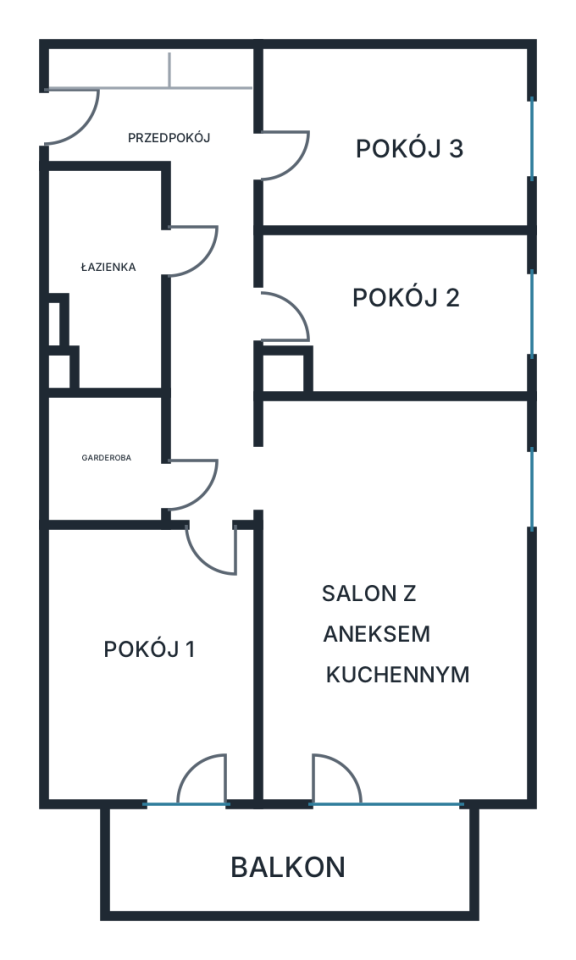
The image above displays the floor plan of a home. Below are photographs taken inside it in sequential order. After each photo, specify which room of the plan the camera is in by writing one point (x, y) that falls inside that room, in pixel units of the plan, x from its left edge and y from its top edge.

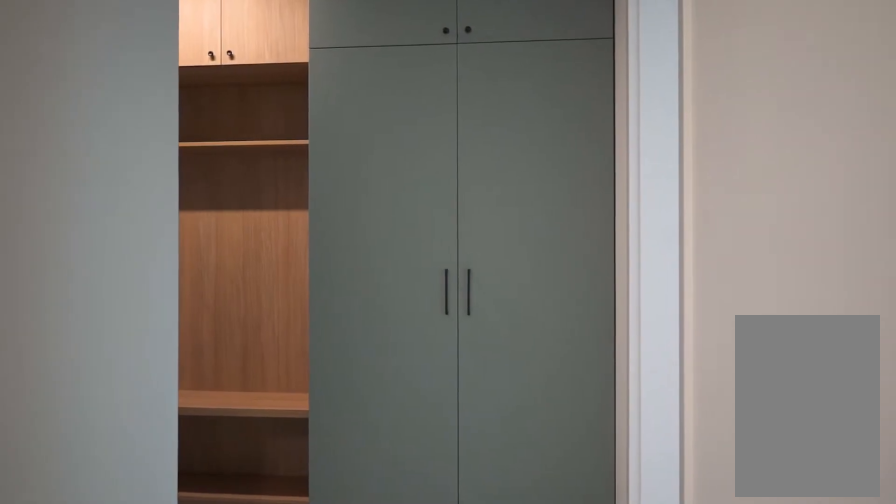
(190, 234)
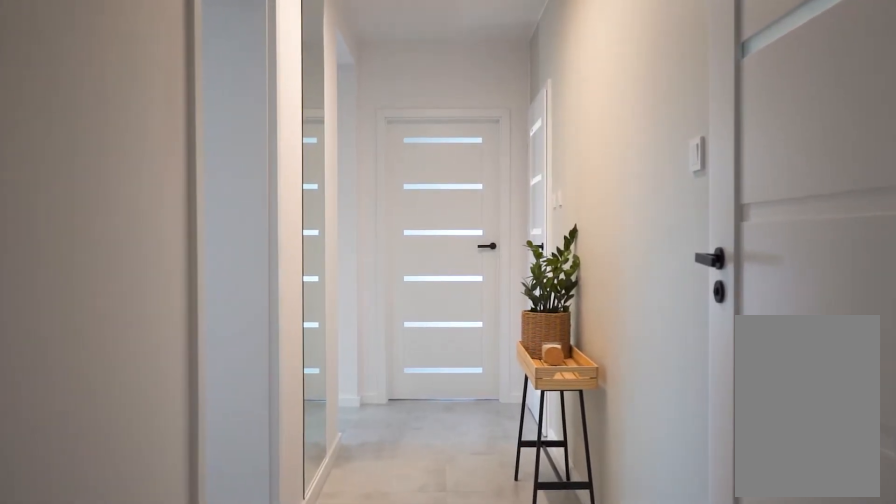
(190, 234)
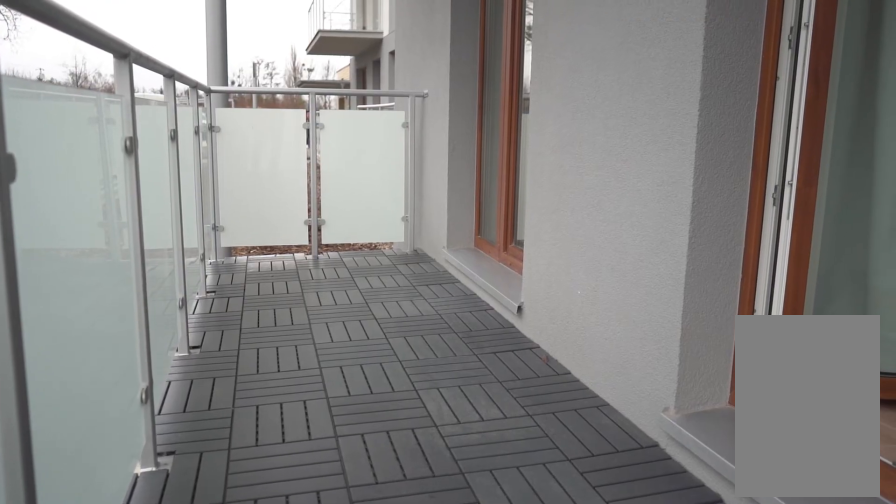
(290, 859)
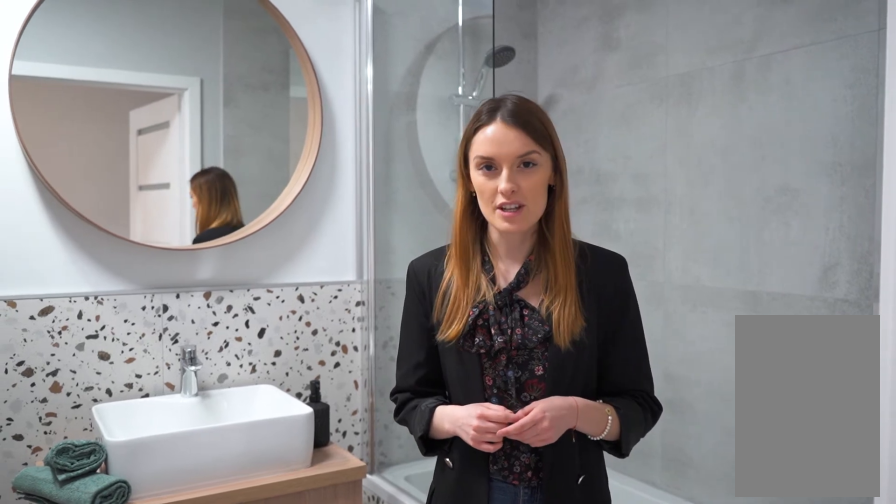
(108, 276)
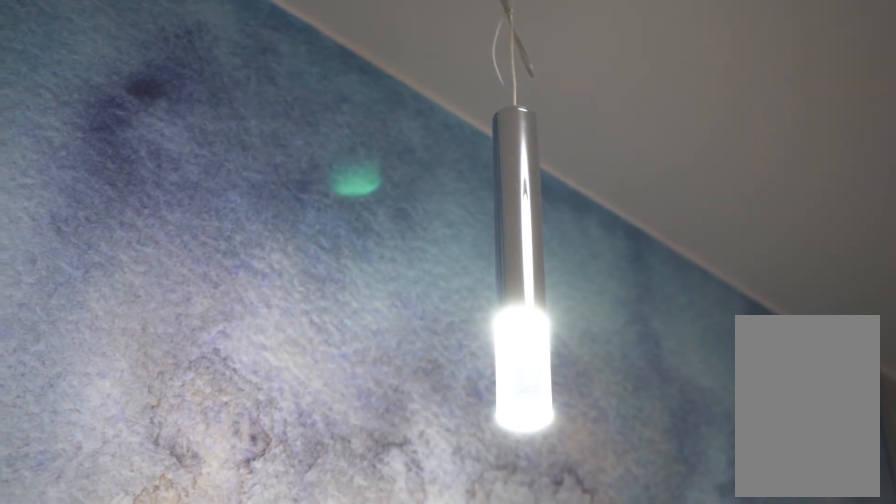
(109, 276)
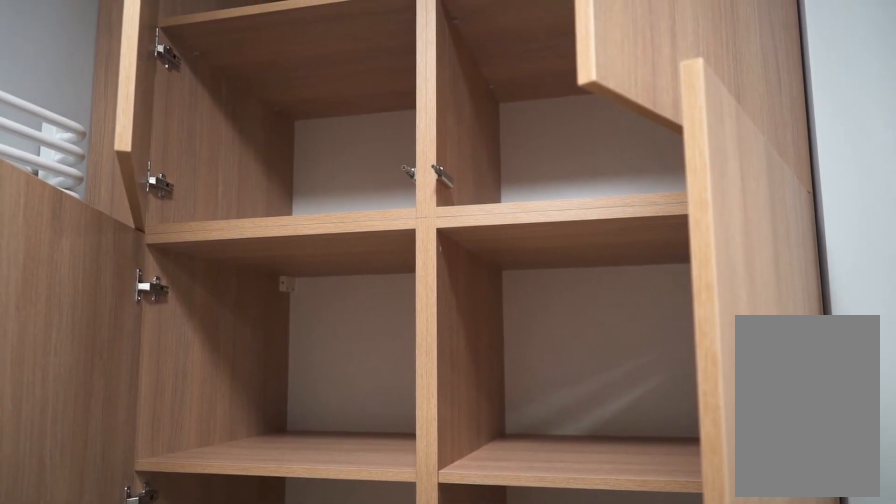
(108, 276)
